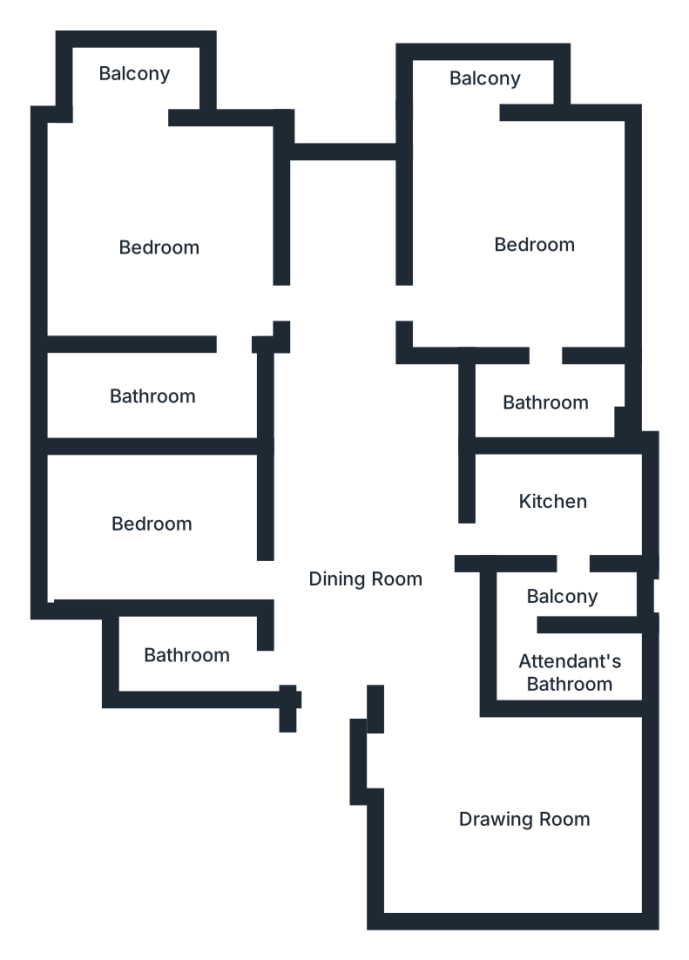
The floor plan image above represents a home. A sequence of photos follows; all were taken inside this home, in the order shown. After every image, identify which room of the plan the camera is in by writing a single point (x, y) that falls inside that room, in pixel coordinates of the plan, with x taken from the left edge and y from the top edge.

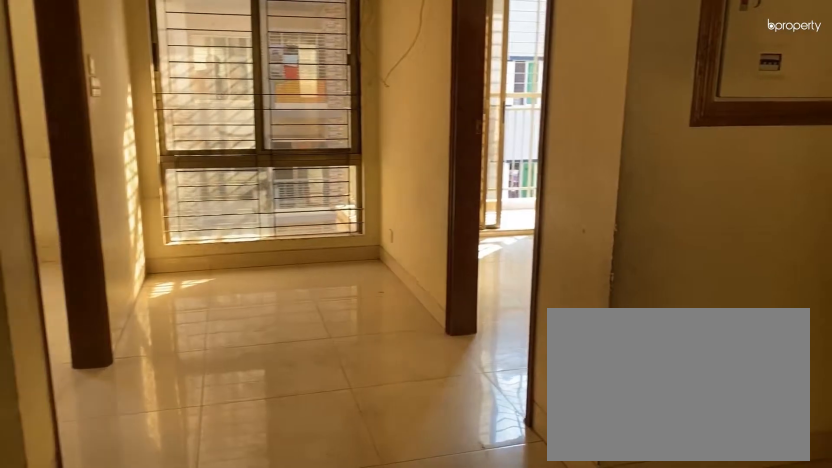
(336, 389)
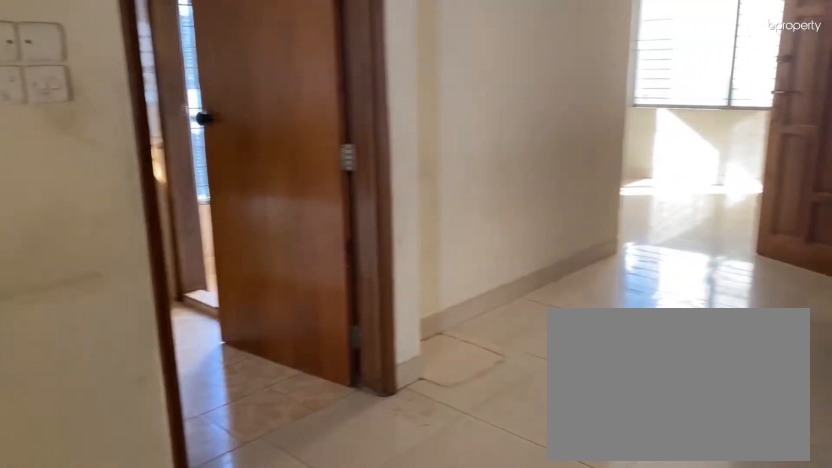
(336, 389)
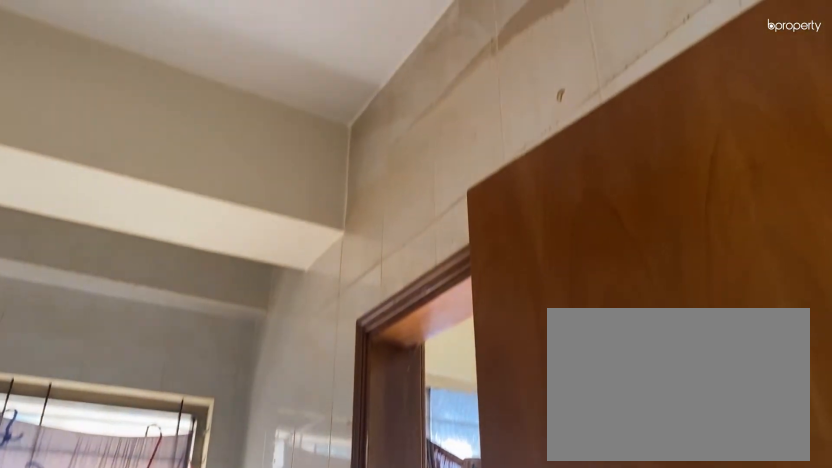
(549, 502)
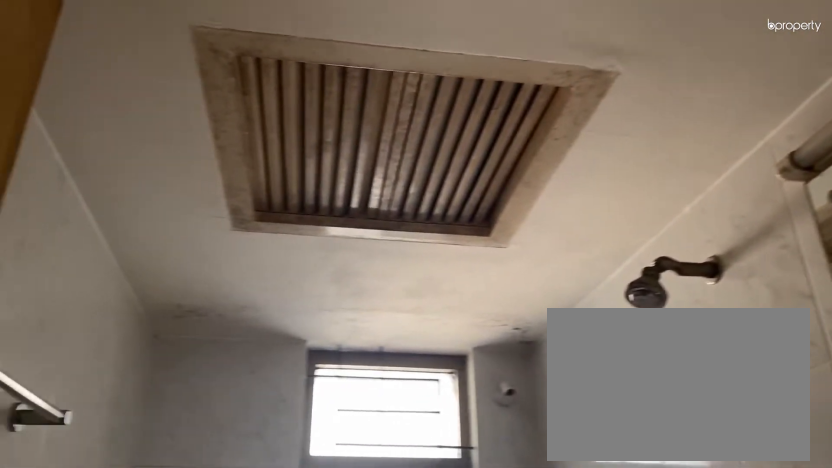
(185, 650)
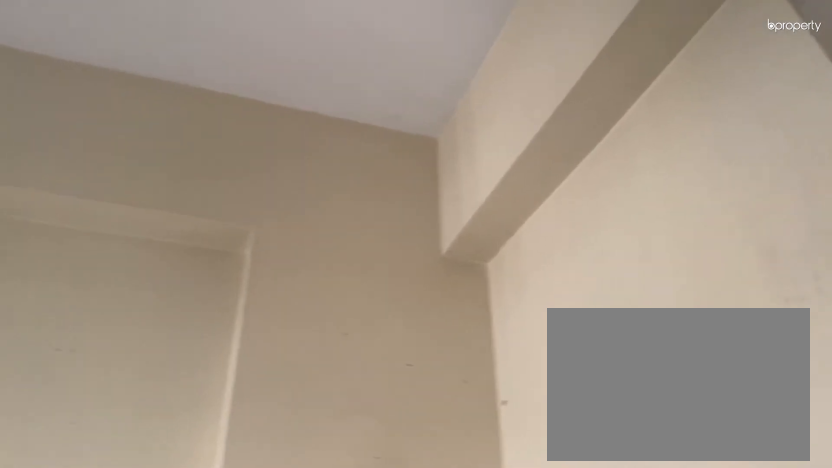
(150, 513)
